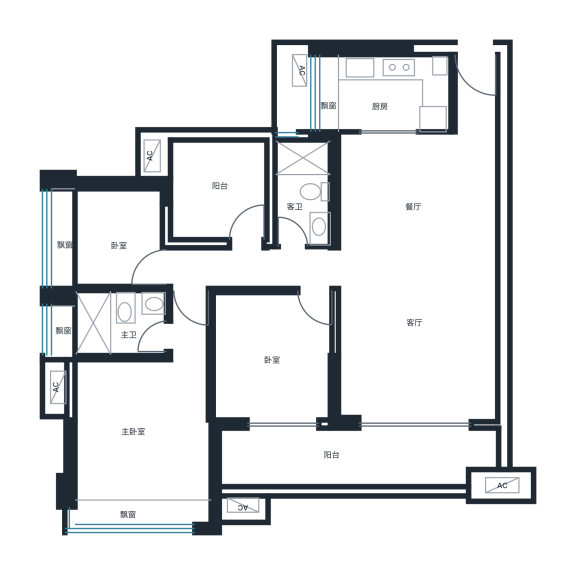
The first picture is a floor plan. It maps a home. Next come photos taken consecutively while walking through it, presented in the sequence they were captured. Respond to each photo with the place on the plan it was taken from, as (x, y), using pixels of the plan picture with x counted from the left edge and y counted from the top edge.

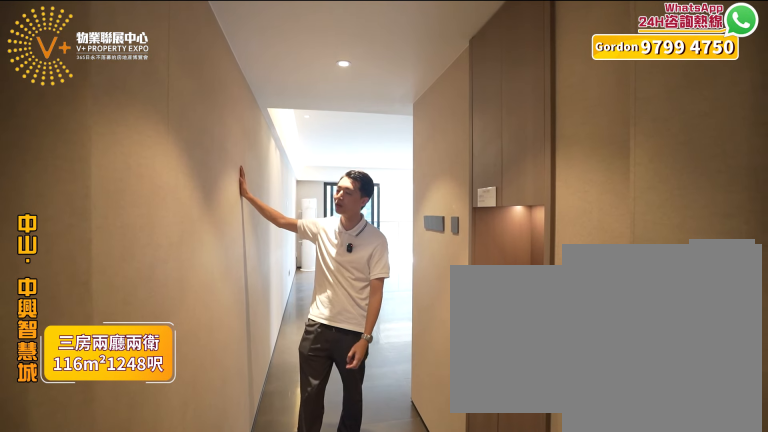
(463, 86)
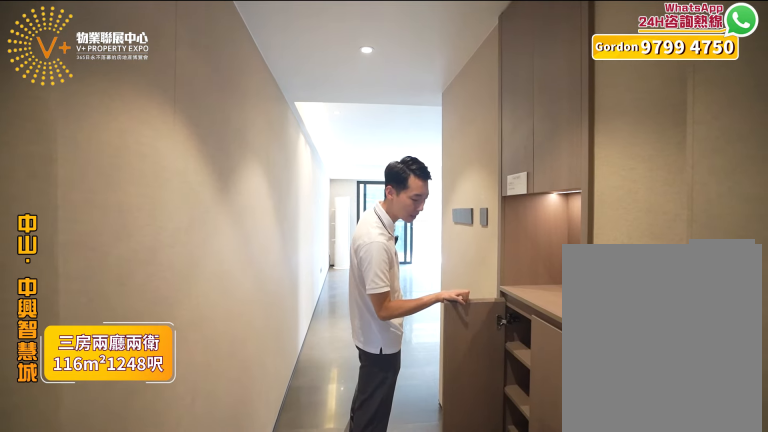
(463, 87)
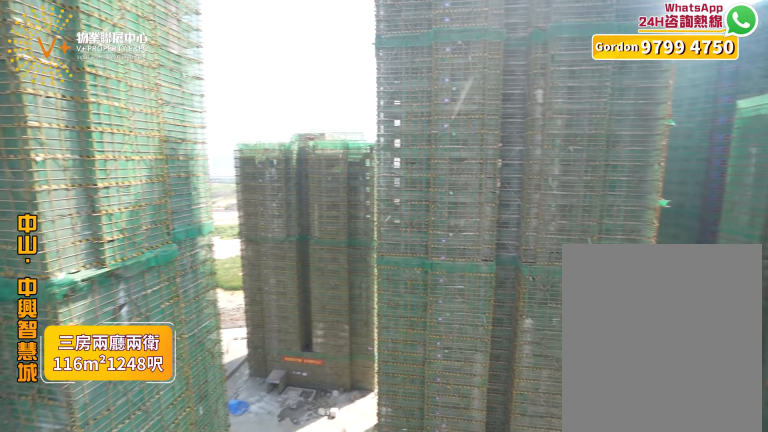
(407, 440)
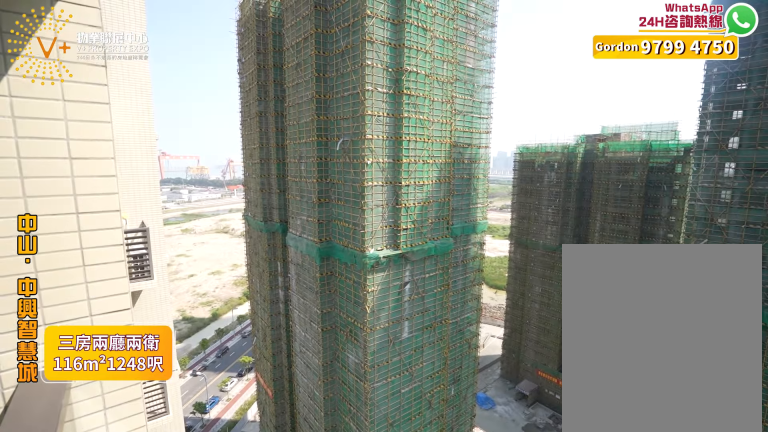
(406, 436)
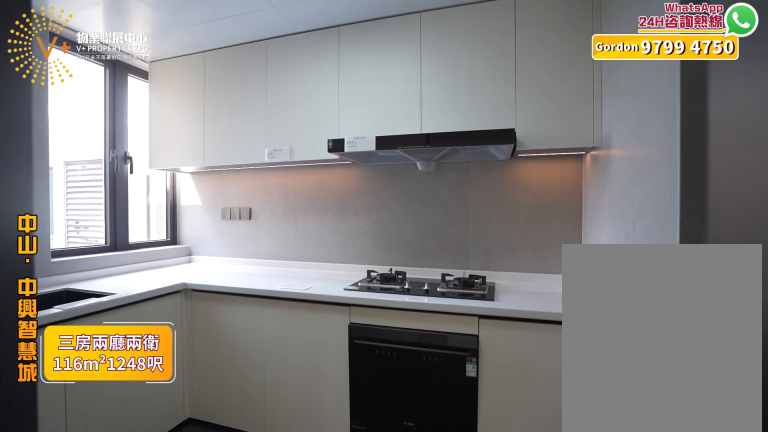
(388, 92)
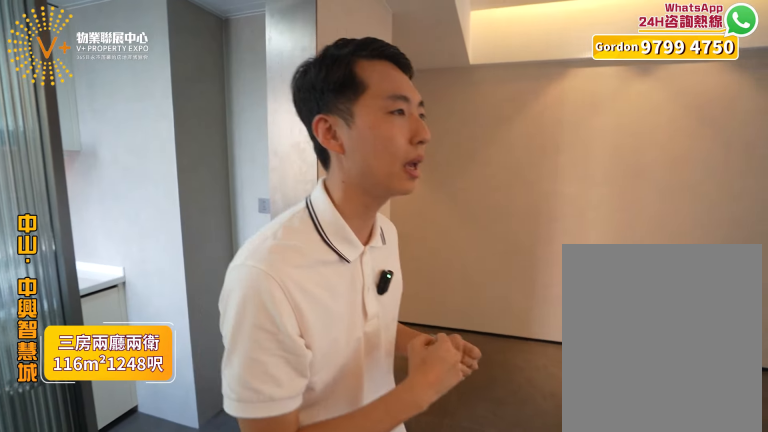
(390, 94)
